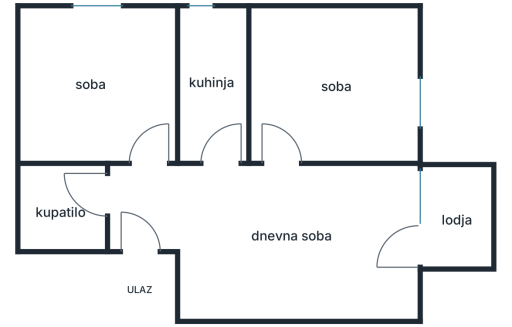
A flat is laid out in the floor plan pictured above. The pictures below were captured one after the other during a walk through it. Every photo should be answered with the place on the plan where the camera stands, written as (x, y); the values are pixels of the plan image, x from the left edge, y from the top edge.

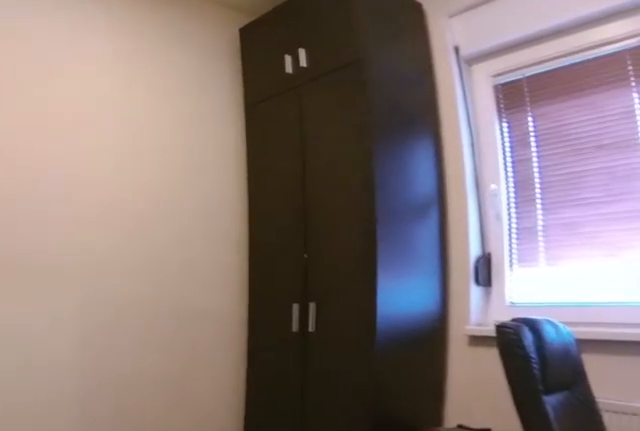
(281, 162)
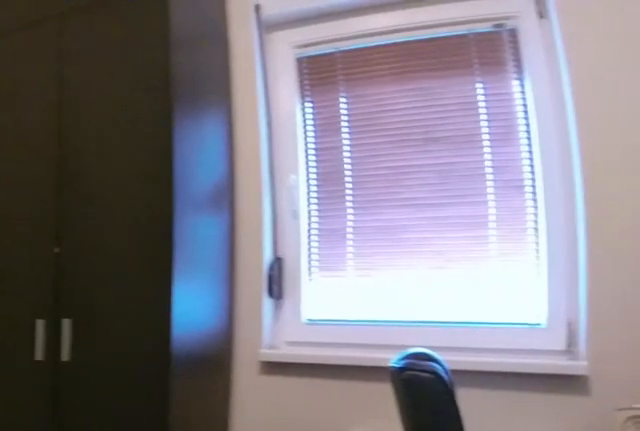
(296, 120)
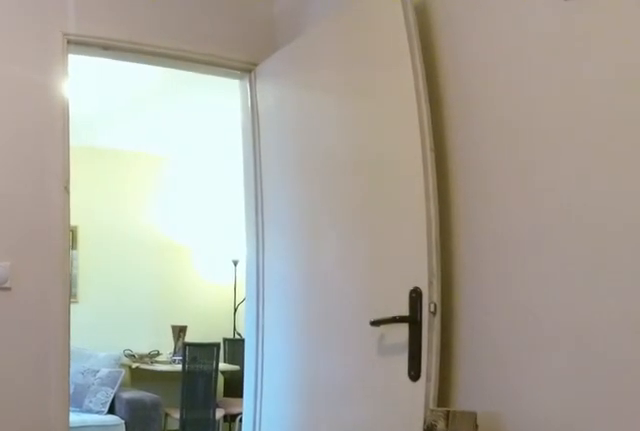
(355, 61)
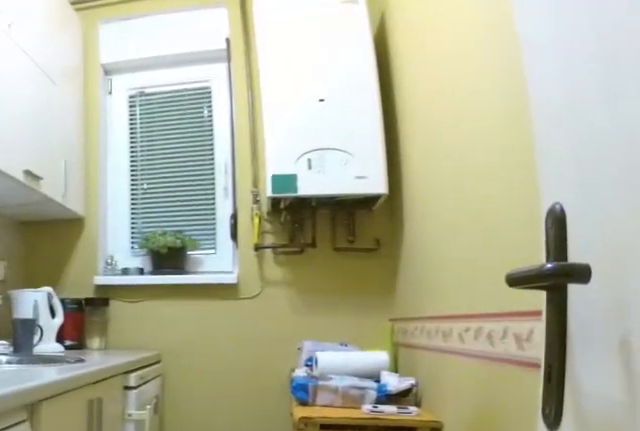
(229, 181)
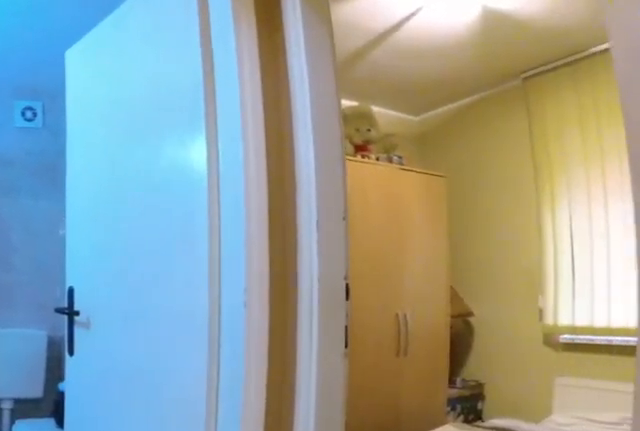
(177, 193)
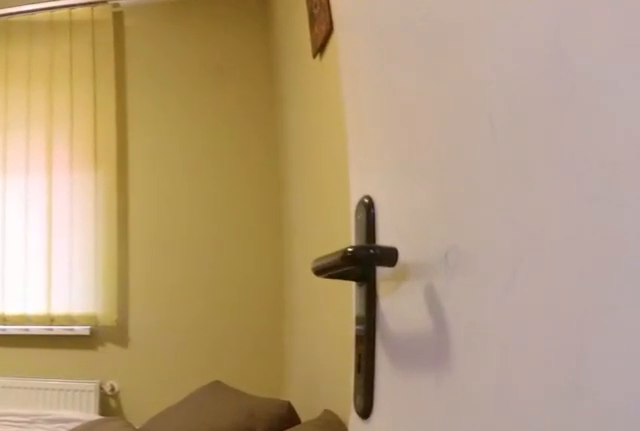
(148, 173)
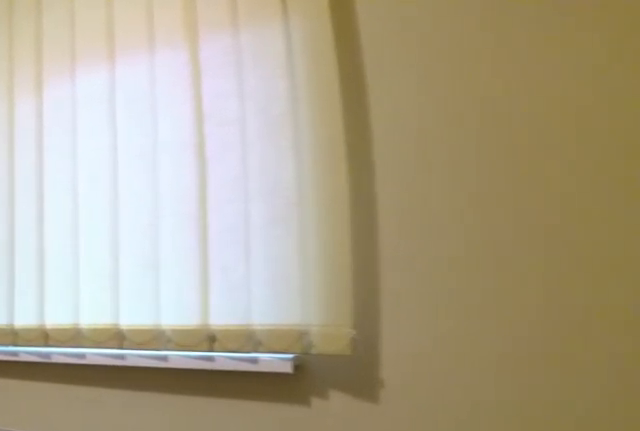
(152, 113)
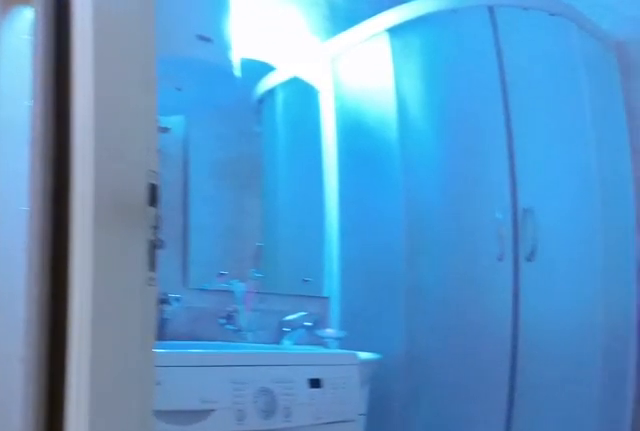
(147, 151)
